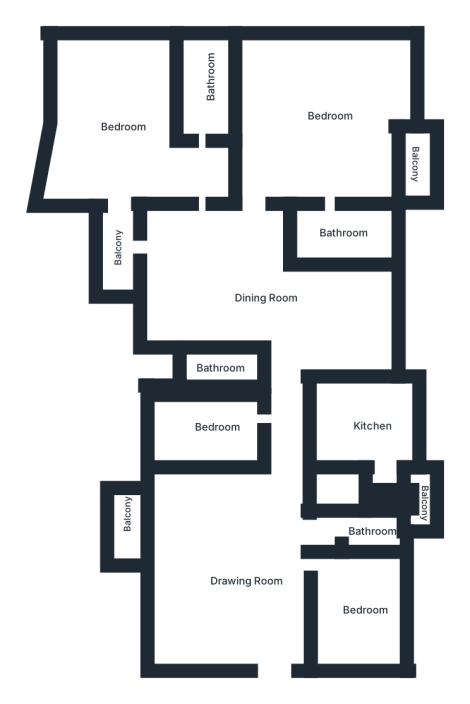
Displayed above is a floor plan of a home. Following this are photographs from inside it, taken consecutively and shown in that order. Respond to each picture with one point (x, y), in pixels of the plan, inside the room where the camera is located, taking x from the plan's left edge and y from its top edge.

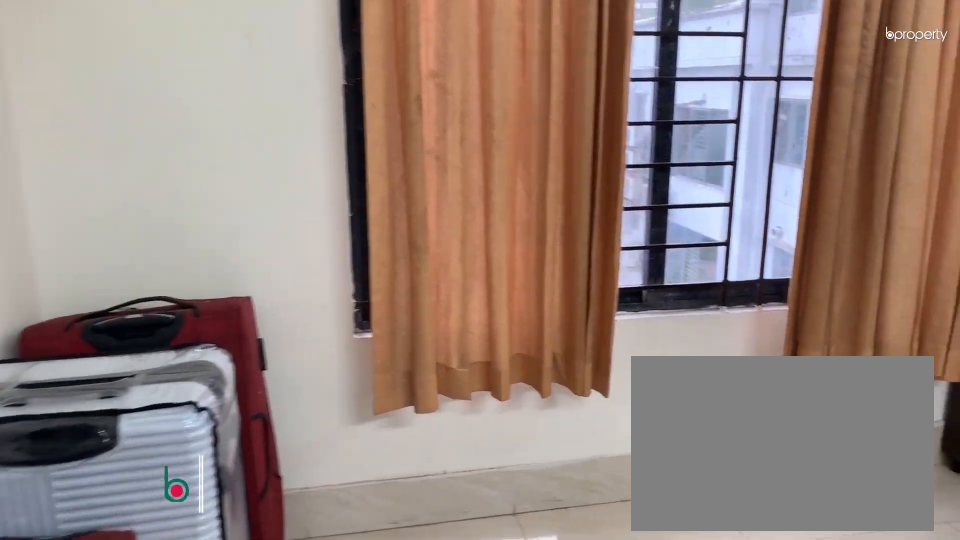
(365, 609)
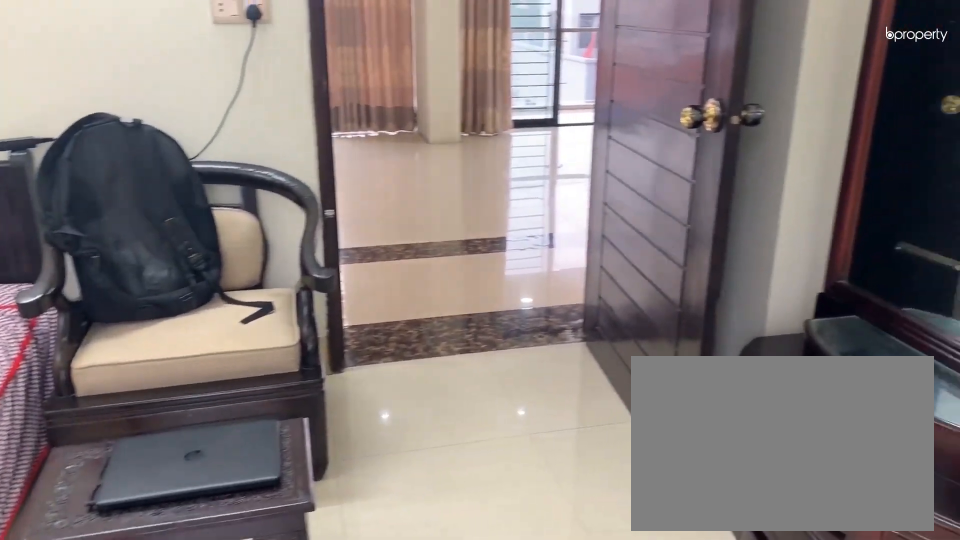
(366, 610)
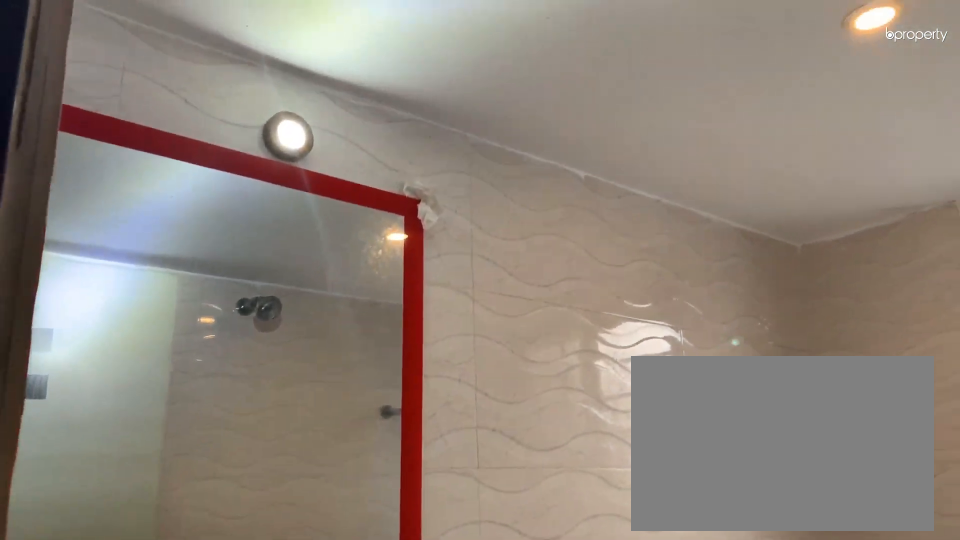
(374, 531)
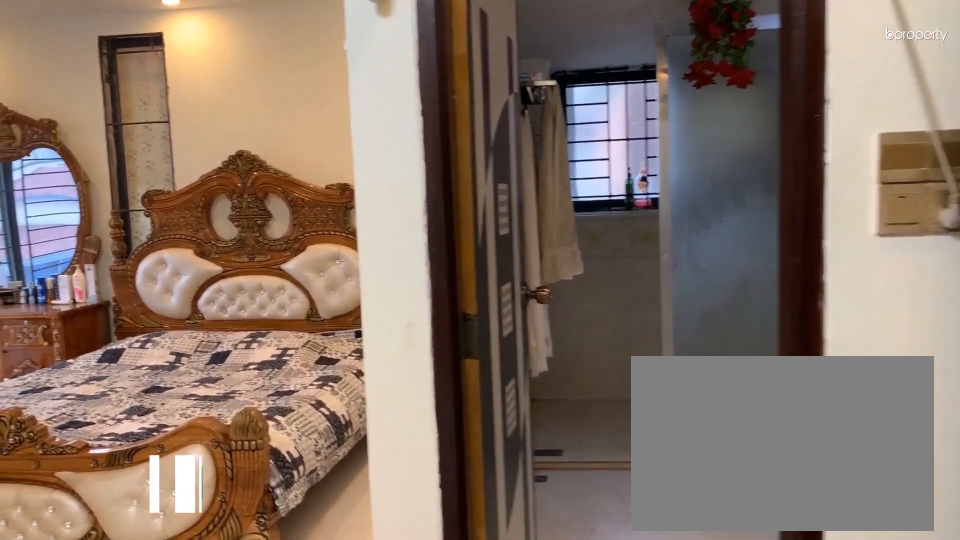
(128, 119)
